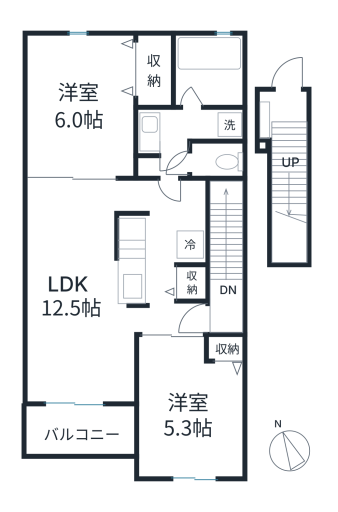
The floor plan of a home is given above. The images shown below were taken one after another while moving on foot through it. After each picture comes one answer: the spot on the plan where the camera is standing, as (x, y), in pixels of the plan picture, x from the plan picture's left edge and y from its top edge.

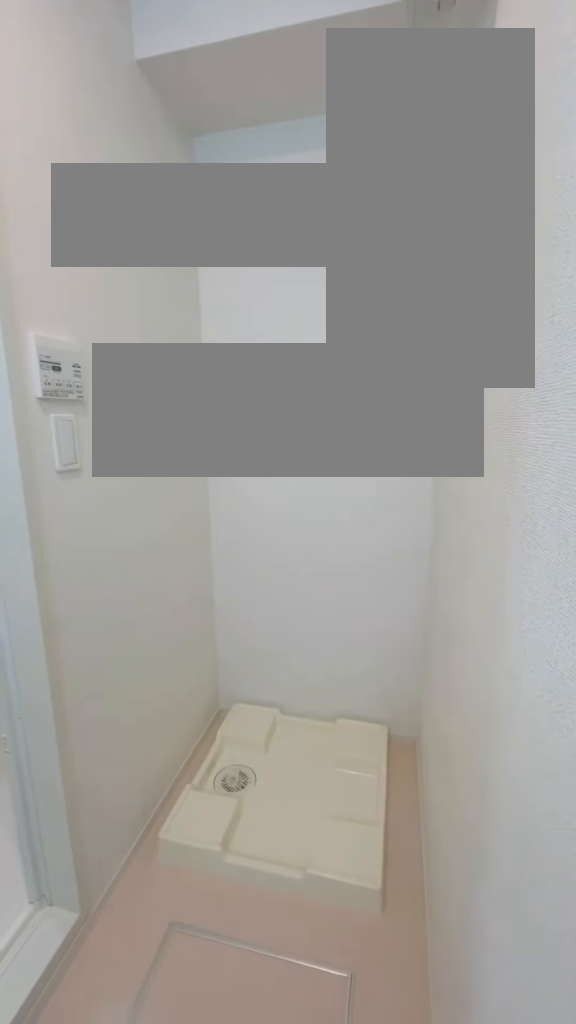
(176, 127)
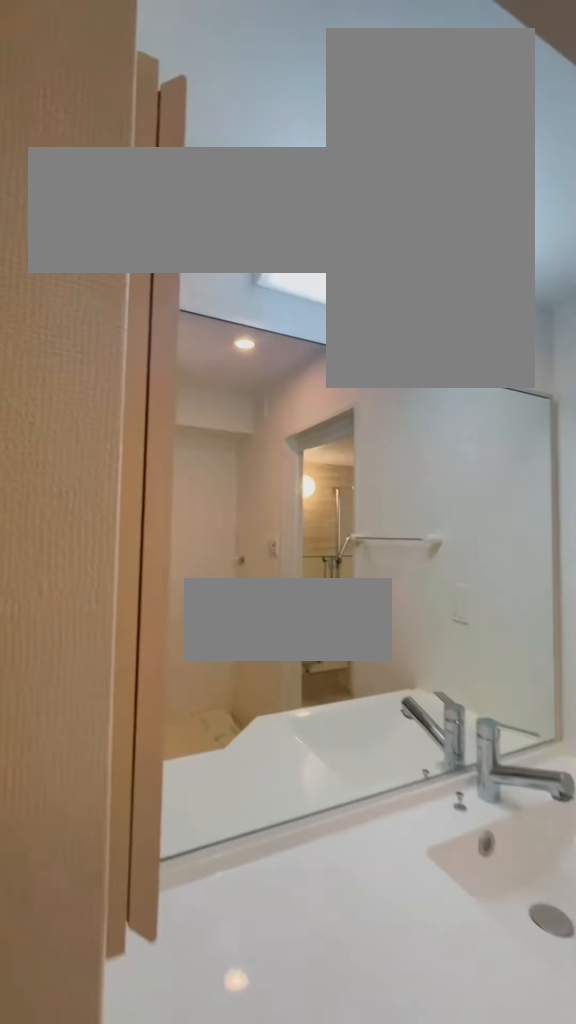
(174, 158)
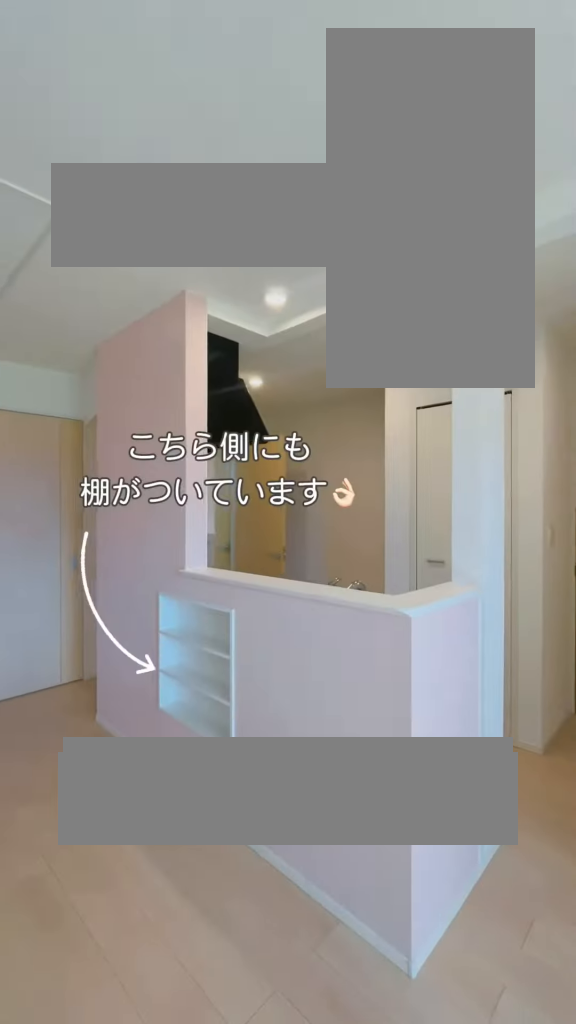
(72, 315)
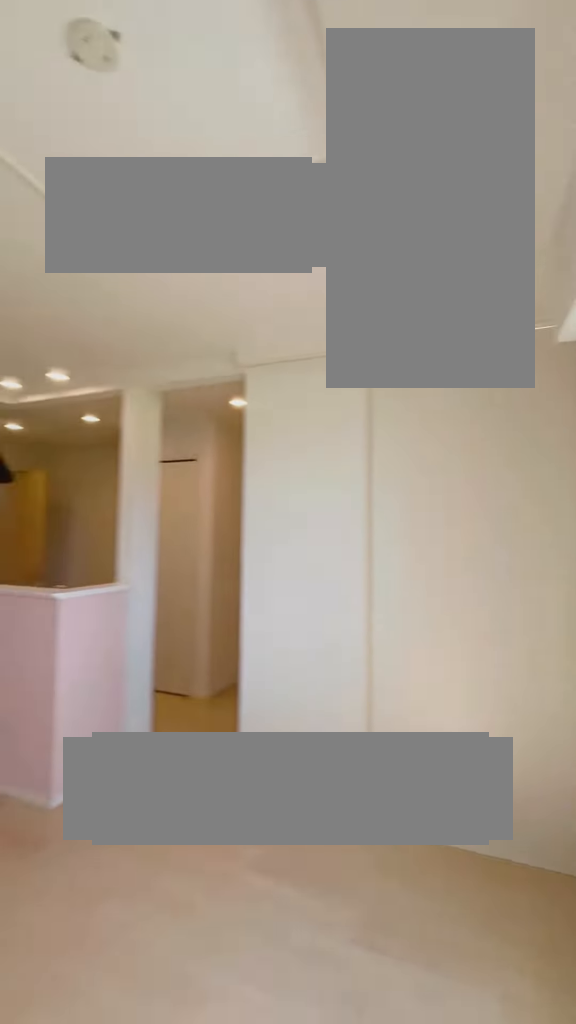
(42, 383)
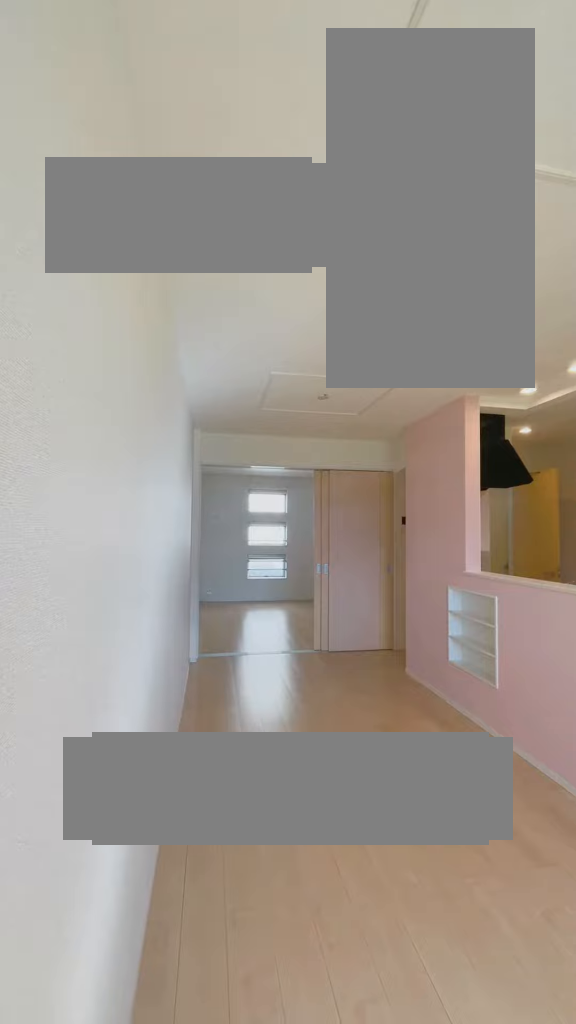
(42, 383)
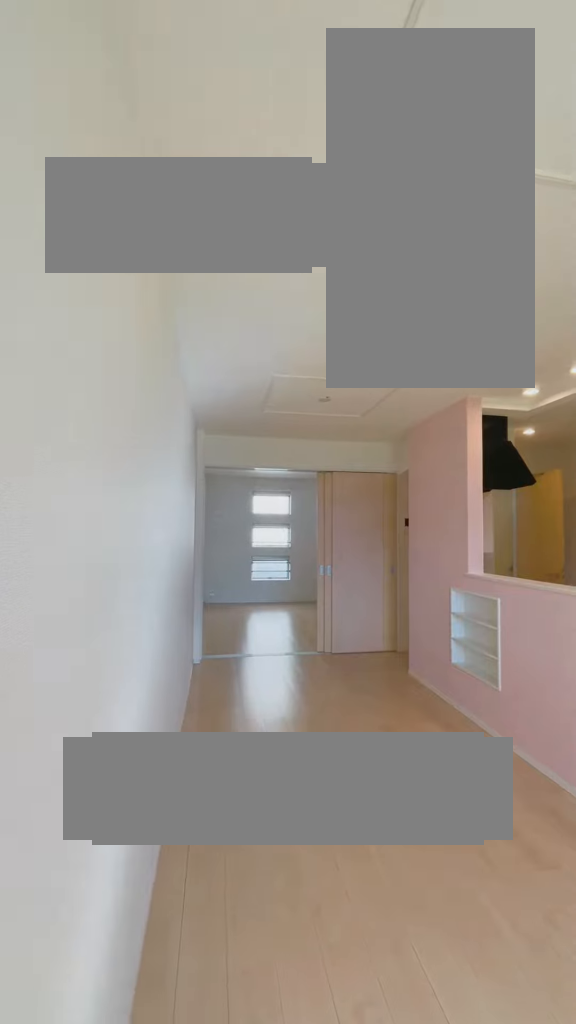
(42, 383)
